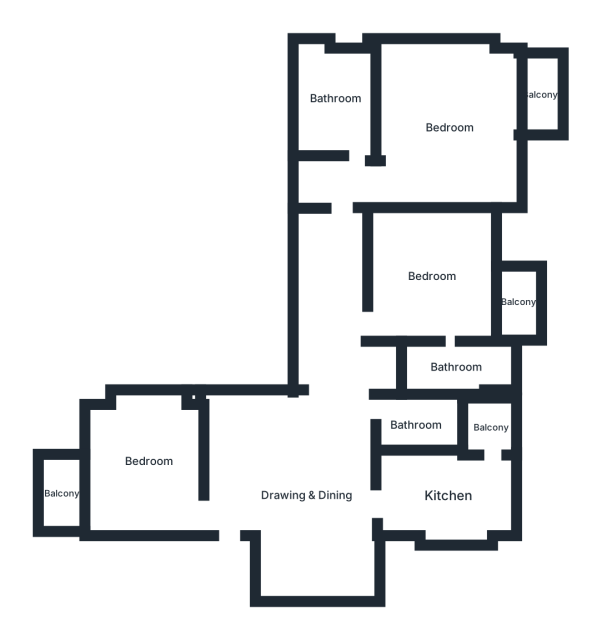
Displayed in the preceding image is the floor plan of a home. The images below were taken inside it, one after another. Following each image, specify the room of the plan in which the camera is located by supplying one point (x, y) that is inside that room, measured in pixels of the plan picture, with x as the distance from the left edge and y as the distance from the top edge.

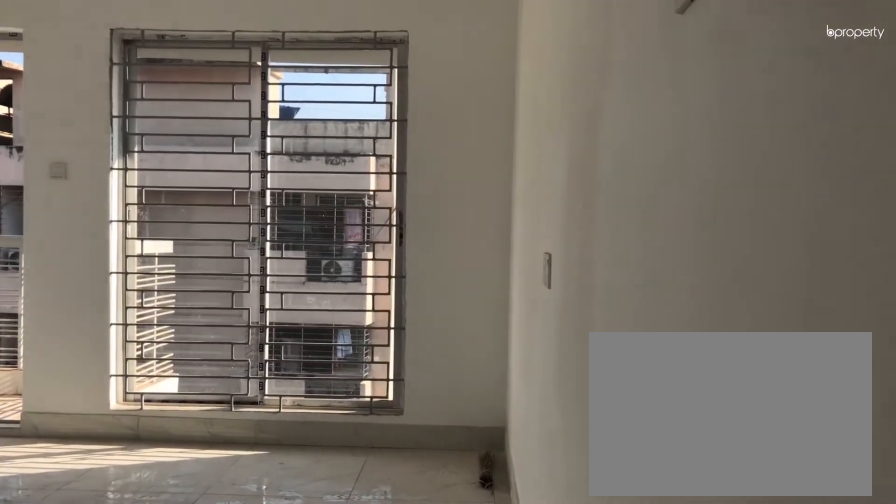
(446, 126)
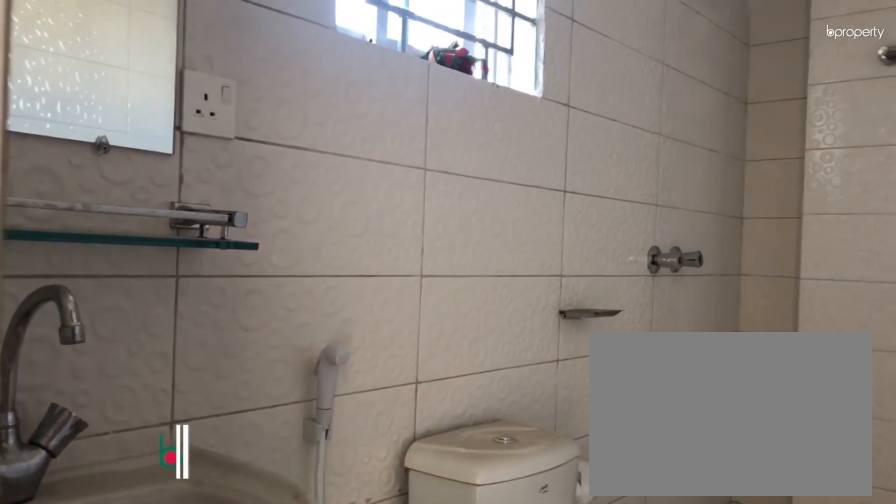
(337, 101)
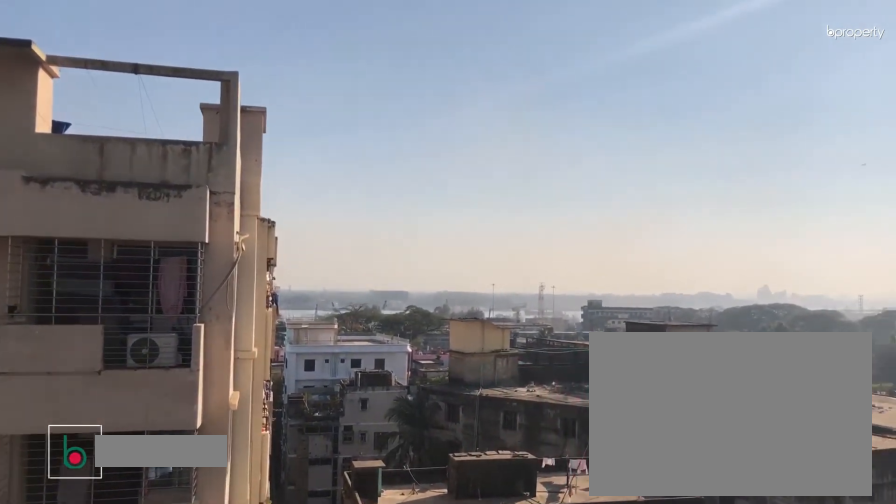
(539, 91)
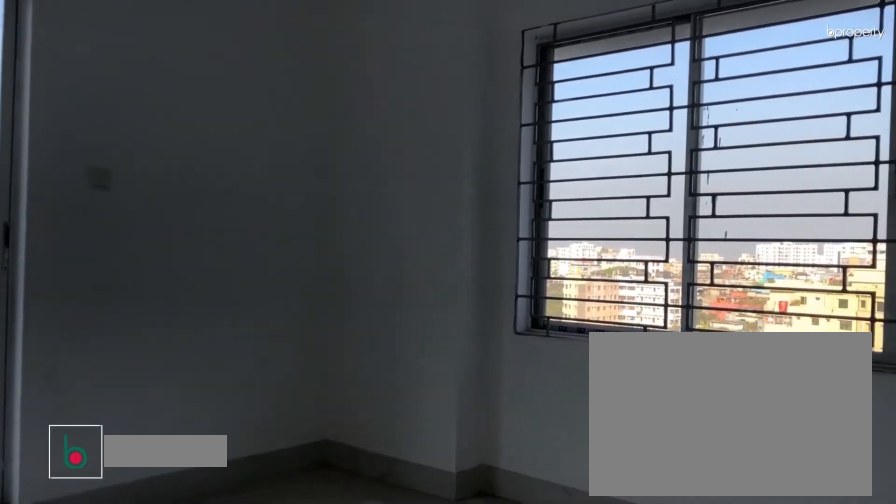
(149, 460)
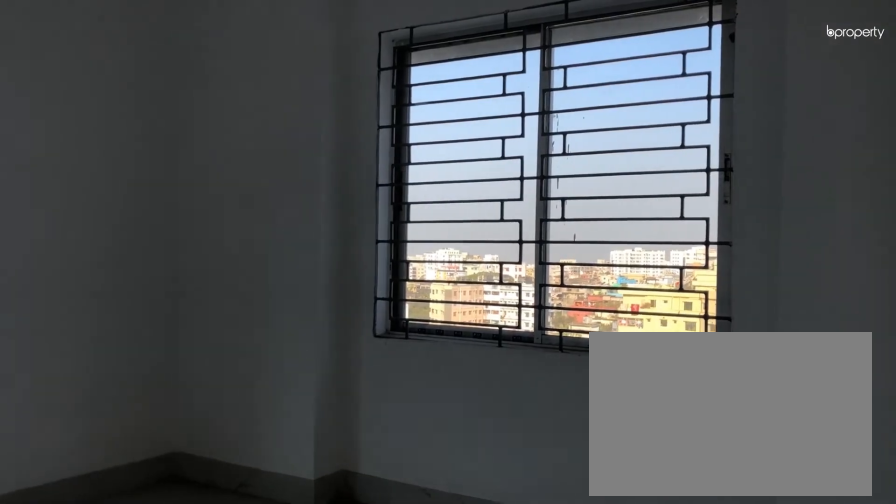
(149, 460)
